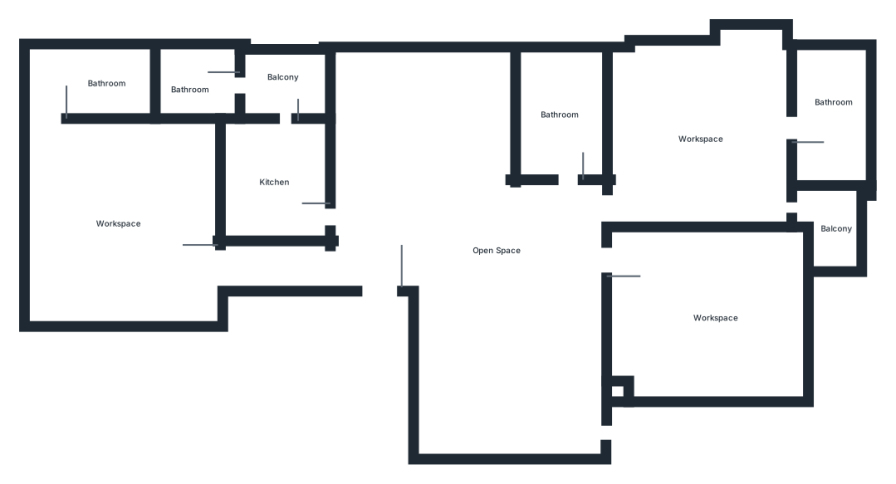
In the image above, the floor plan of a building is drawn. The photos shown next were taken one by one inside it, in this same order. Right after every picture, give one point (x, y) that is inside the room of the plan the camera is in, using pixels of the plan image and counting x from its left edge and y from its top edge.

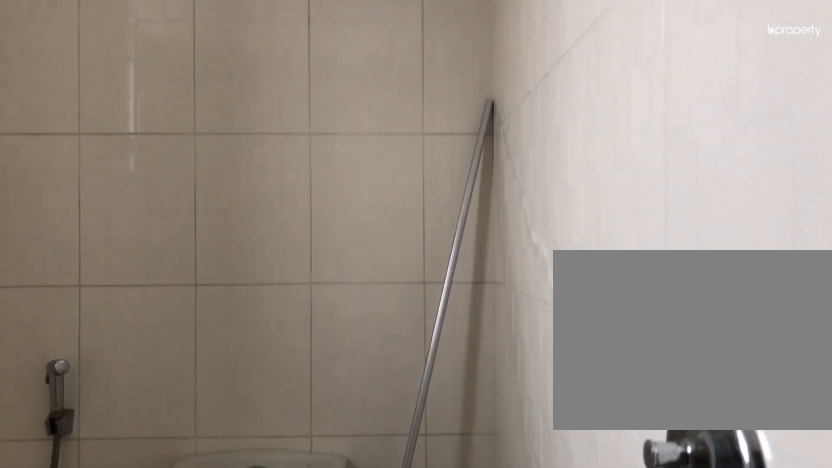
(92, 81)
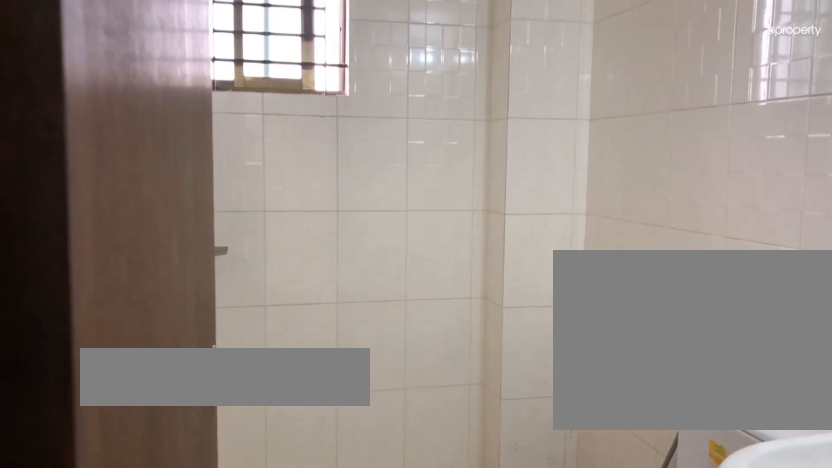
(563, 129)
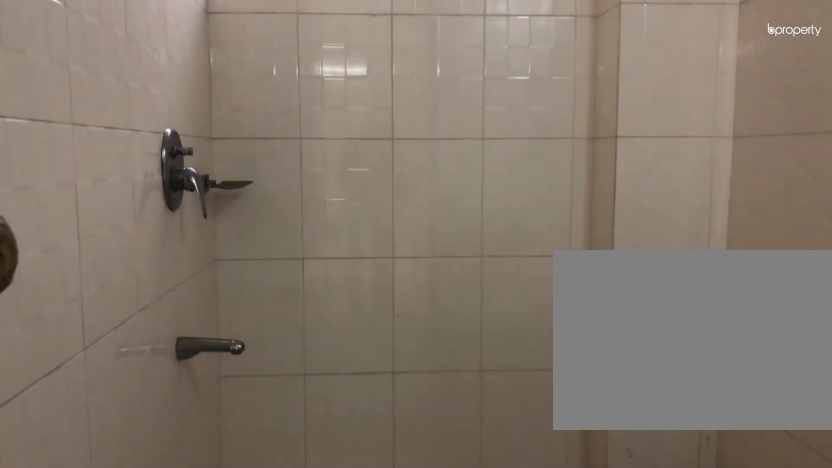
(563, 129)
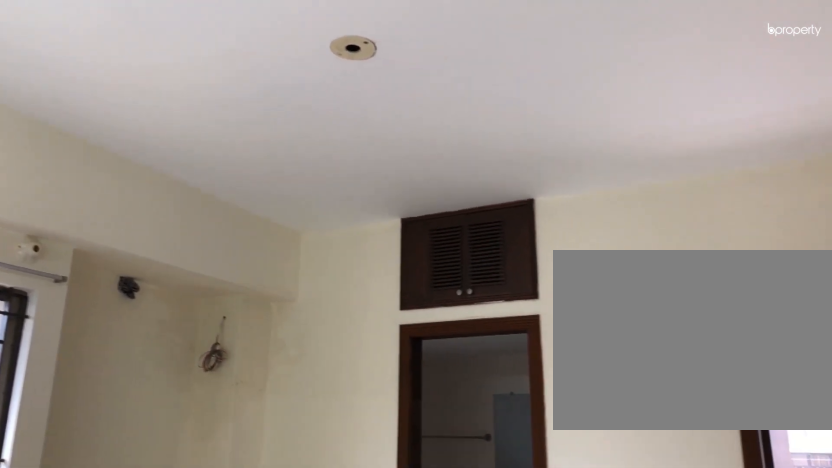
(694, 142)
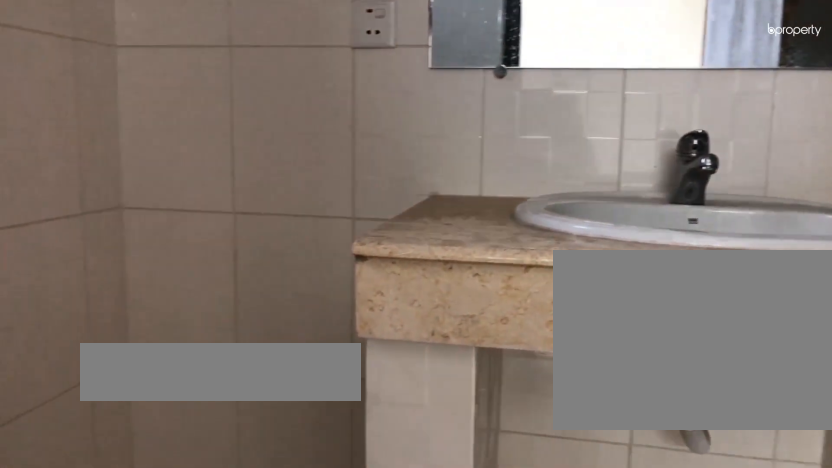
(826, 127)
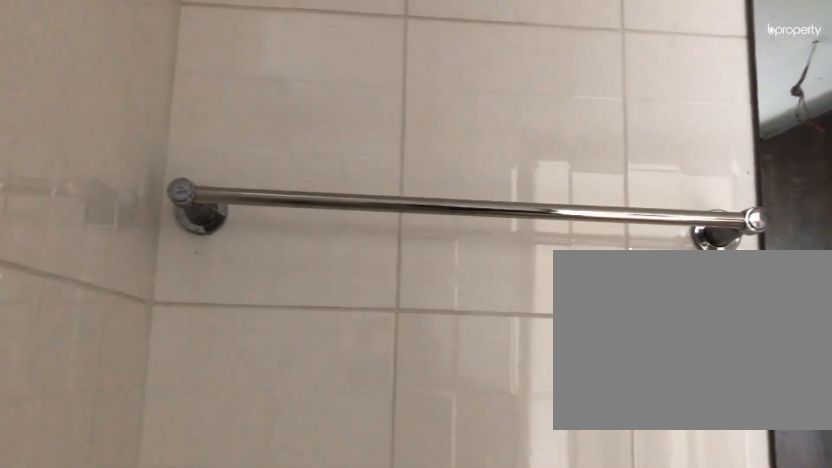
(826, 127)
